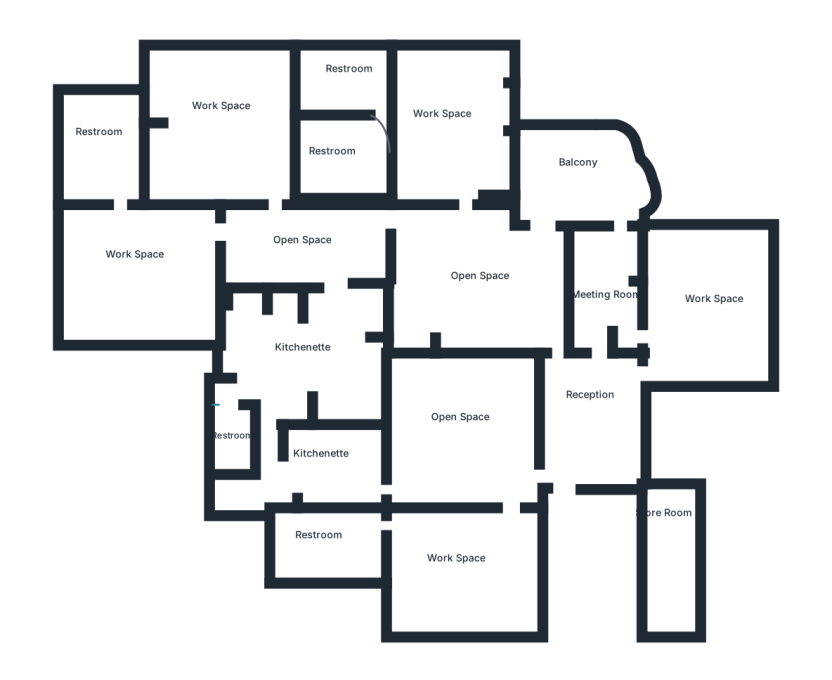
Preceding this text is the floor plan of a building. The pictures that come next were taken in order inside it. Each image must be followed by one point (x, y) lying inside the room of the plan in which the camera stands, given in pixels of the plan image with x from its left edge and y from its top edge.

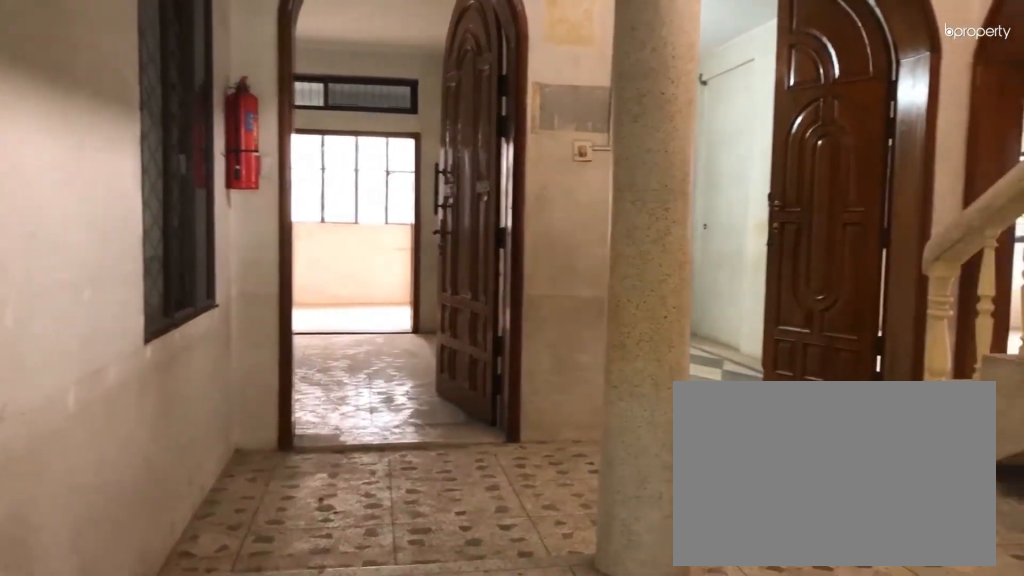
(596, 409)
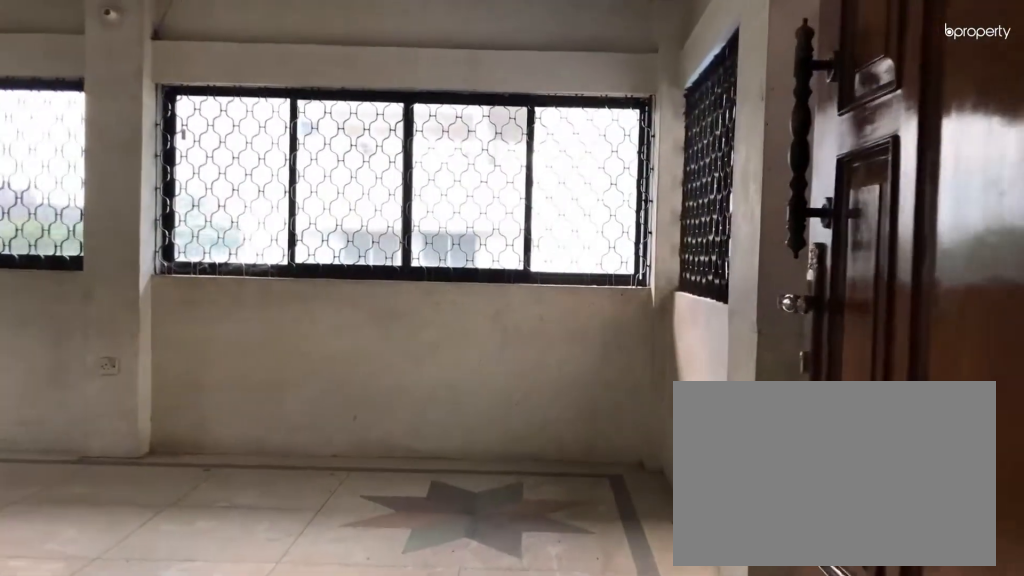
(719, 311)
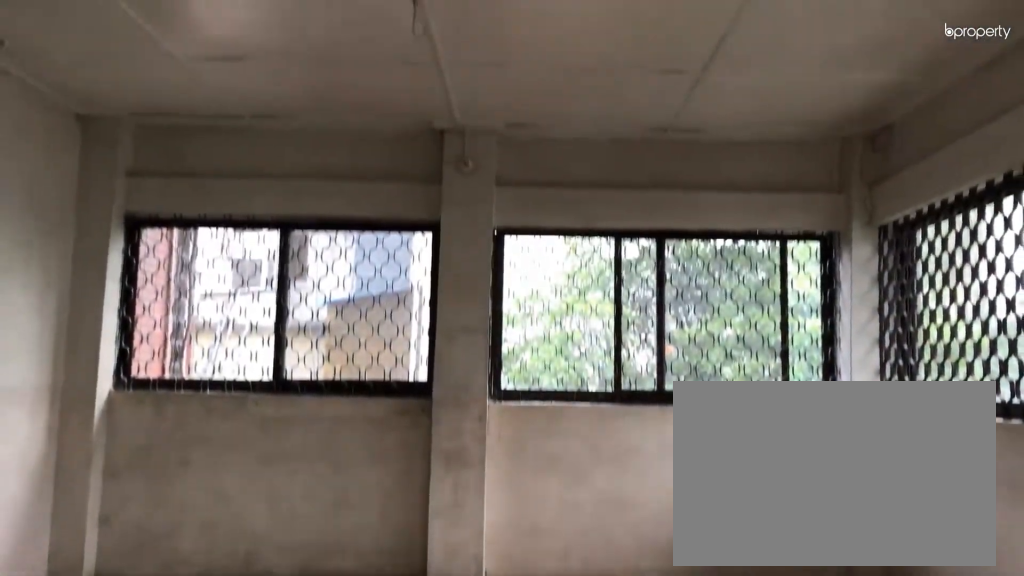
(719, 311)
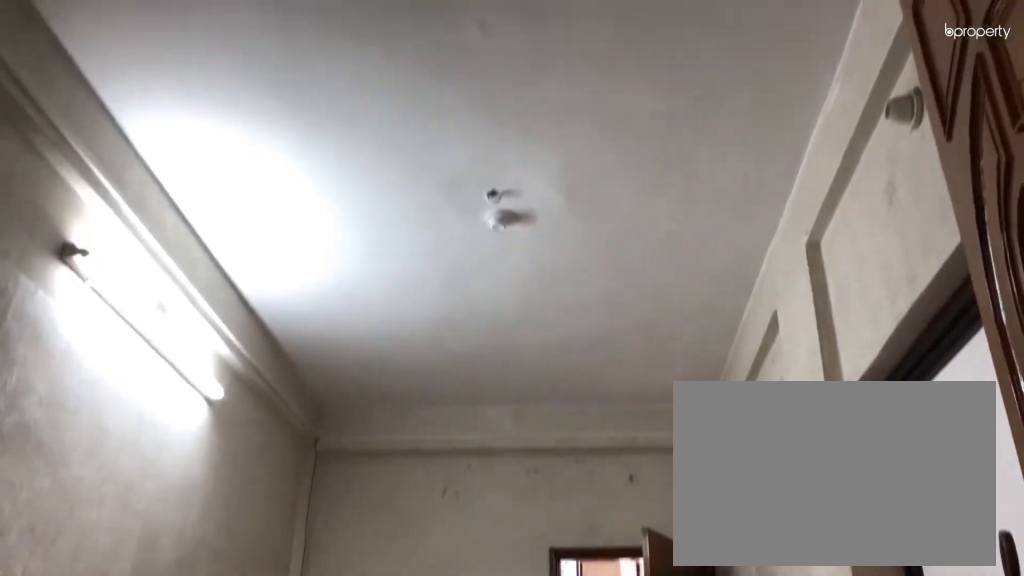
(613, 287)
